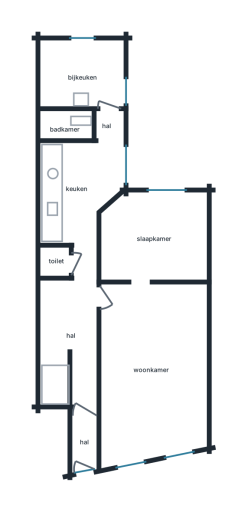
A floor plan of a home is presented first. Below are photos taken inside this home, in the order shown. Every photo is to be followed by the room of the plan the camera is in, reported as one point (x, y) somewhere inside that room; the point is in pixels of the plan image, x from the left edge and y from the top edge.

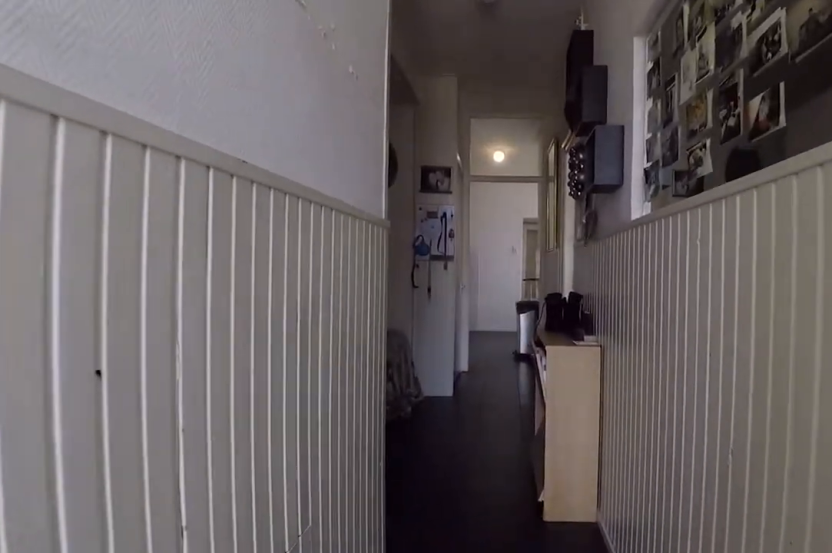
(76, 346)
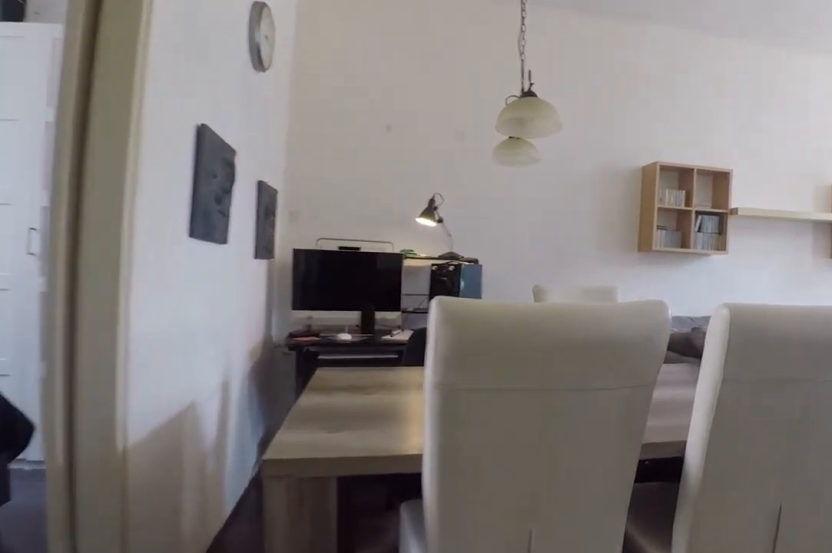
(205, 365)
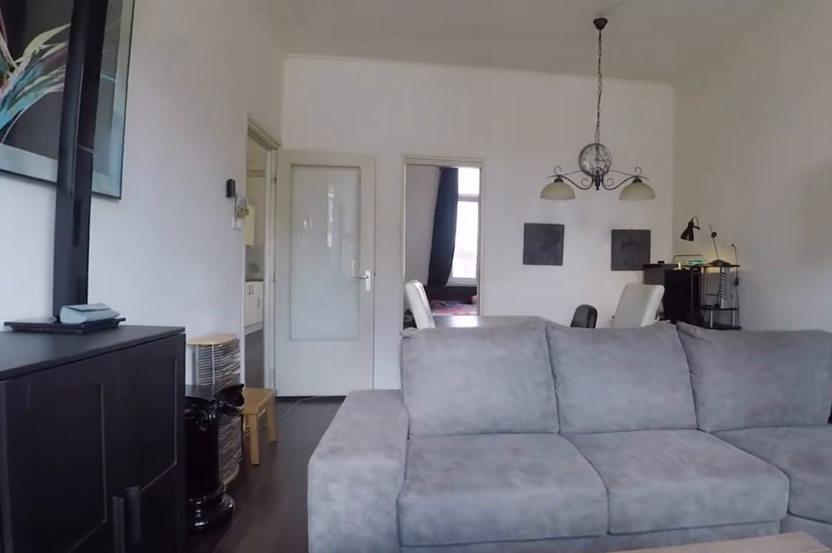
(205, 365)
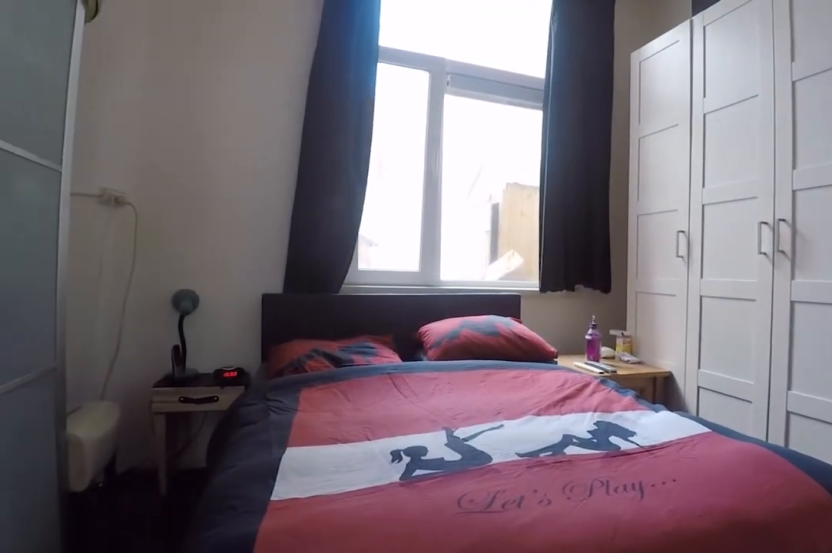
(155, 238)
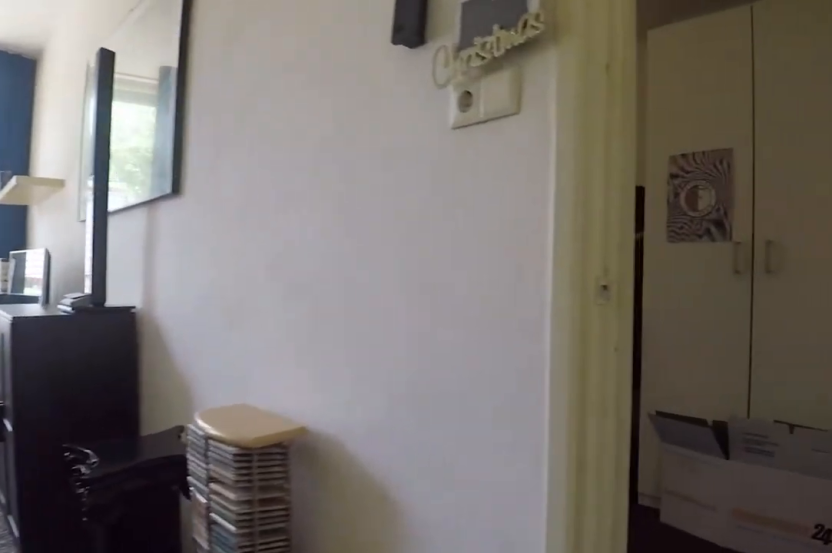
(205, 370)
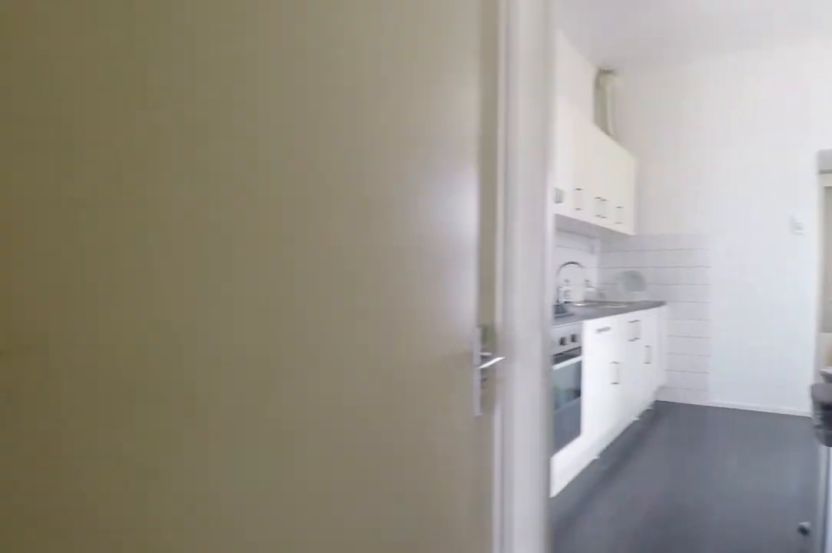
(76, 346)
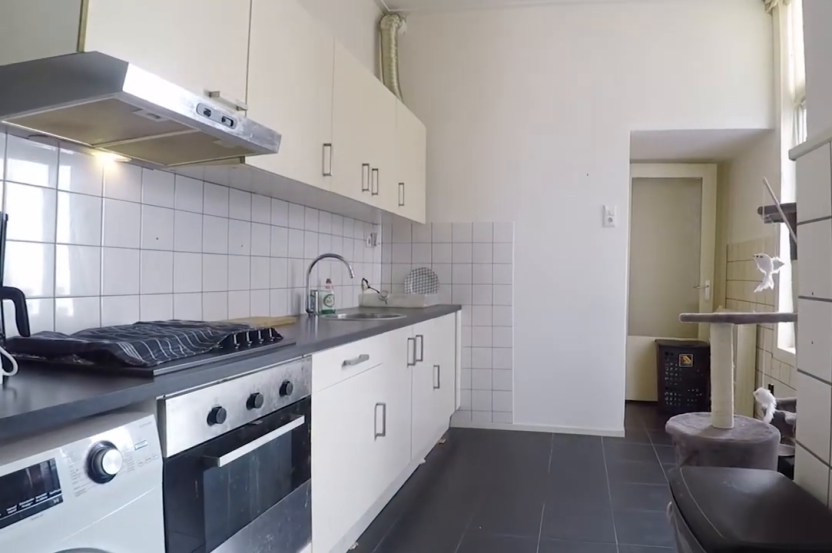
(78, 188)
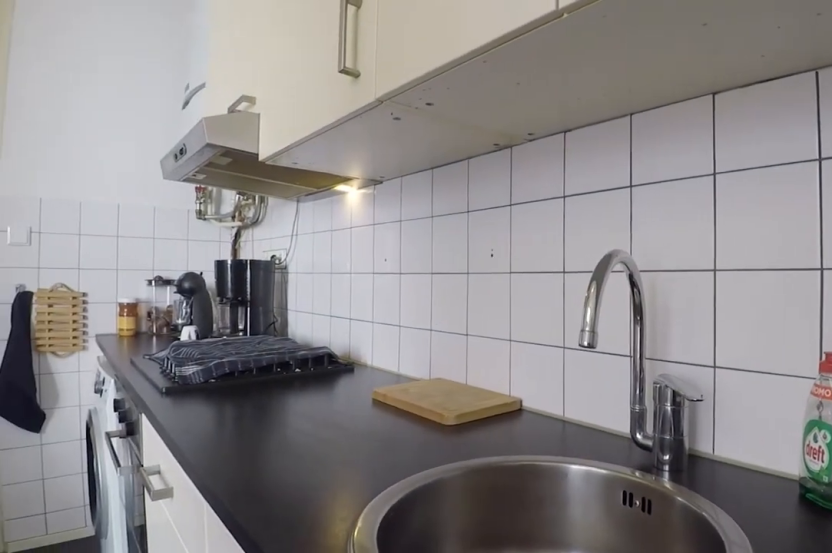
(78, 188)
